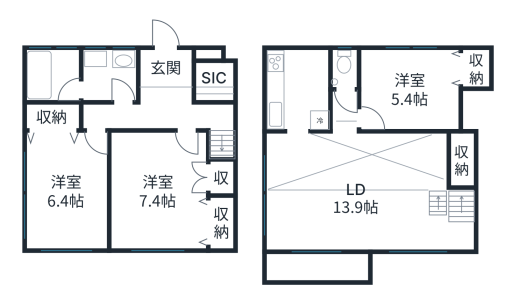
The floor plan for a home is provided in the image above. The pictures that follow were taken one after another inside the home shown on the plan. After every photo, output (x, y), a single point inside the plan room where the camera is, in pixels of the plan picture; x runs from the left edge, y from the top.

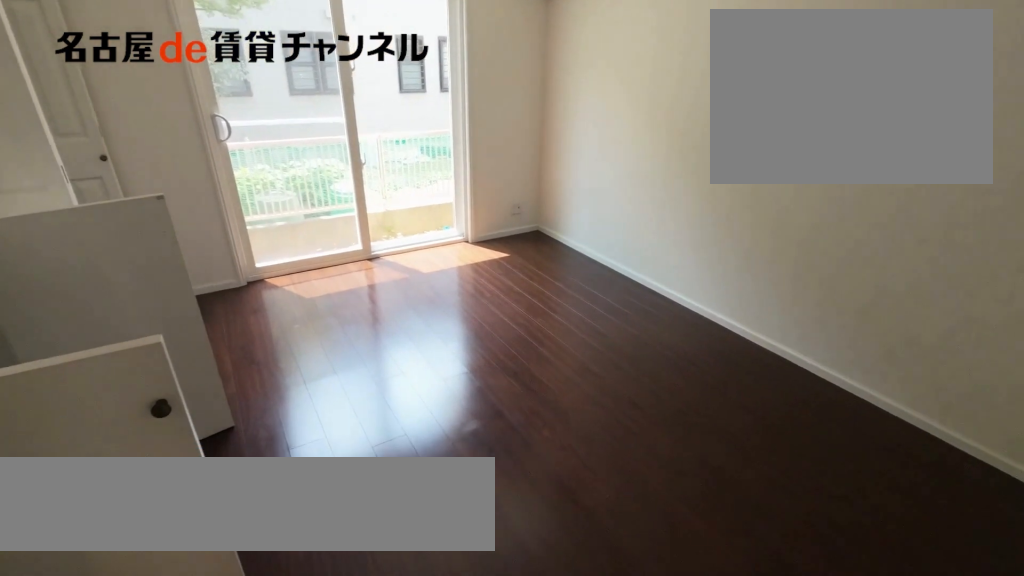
(168, 194)
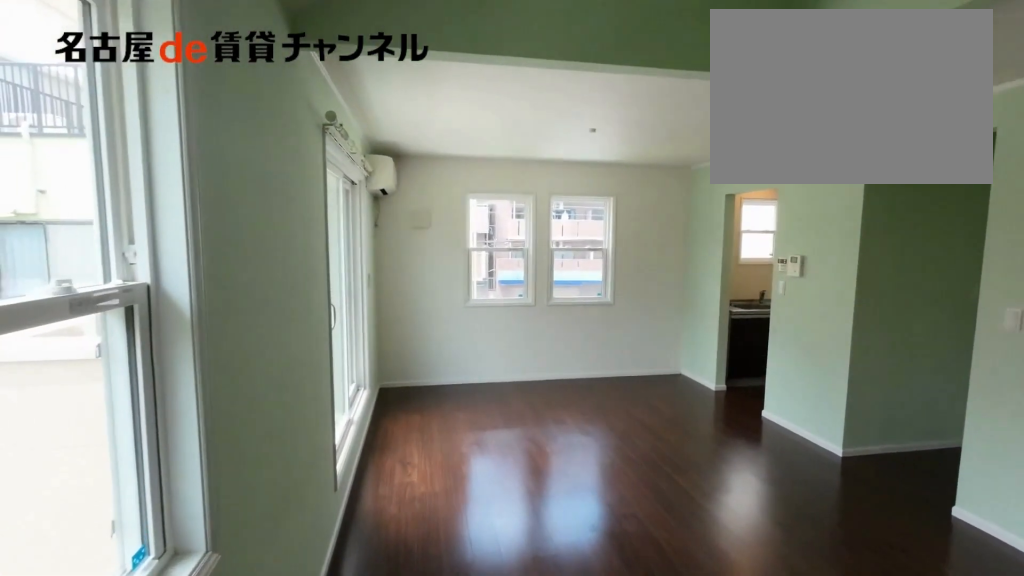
(370, 193)
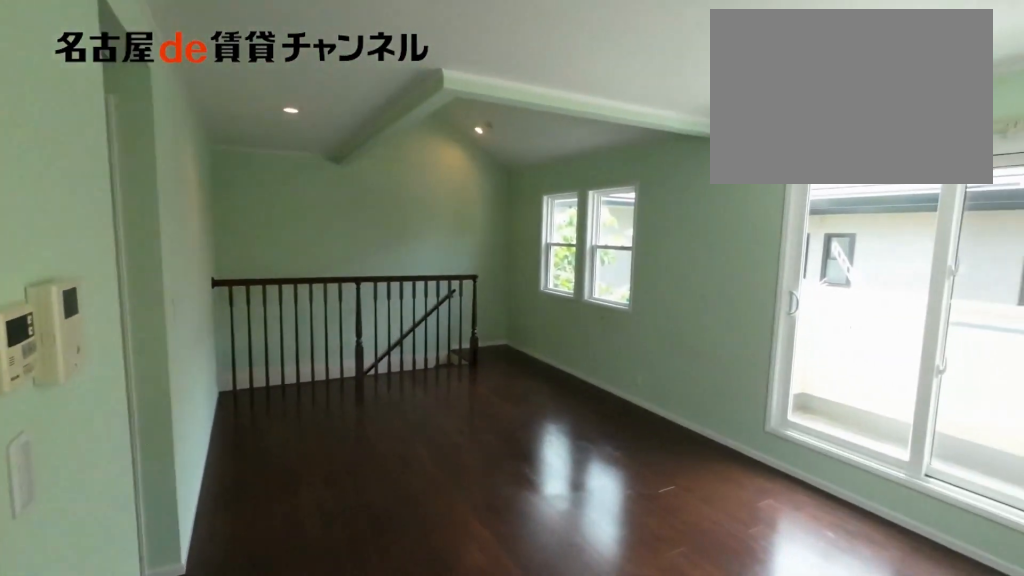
(370, 193)
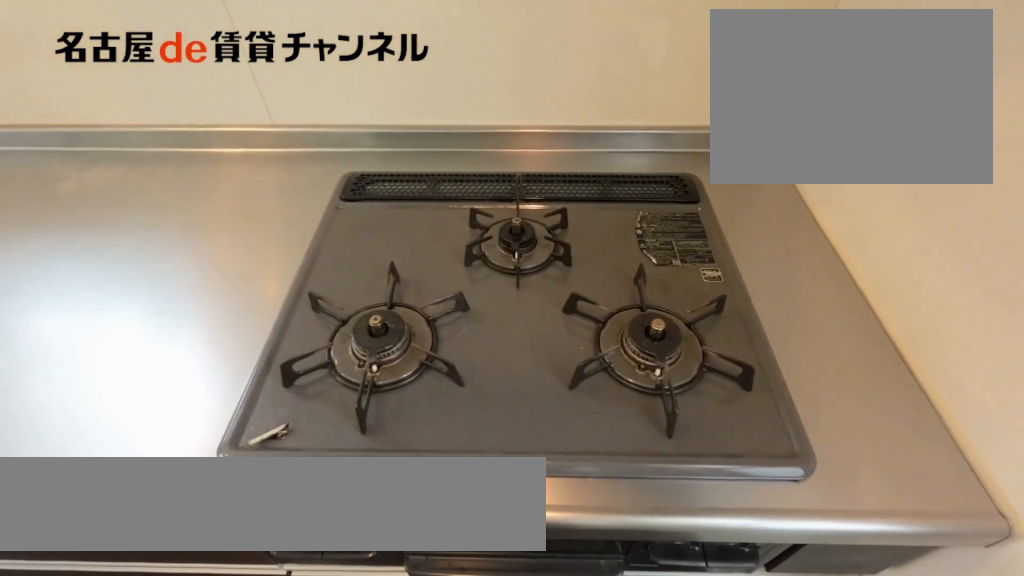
(296, 90)
